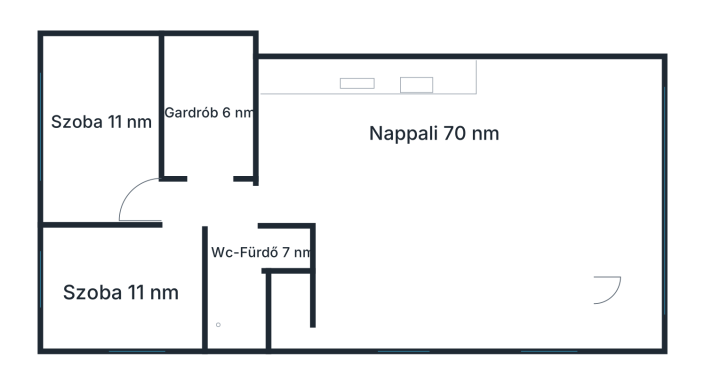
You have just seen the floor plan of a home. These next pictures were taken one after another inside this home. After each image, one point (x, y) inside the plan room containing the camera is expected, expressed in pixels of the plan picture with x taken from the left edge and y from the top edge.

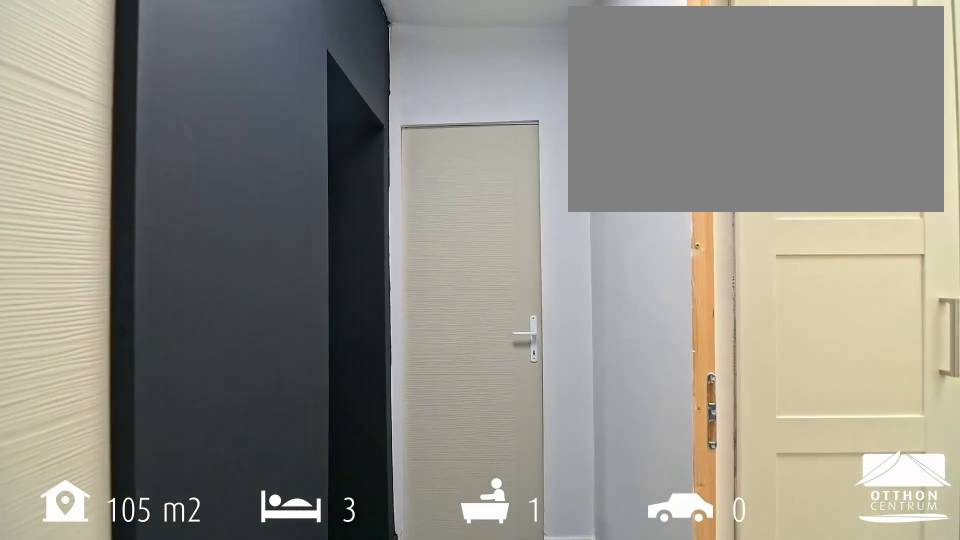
(208, 202)
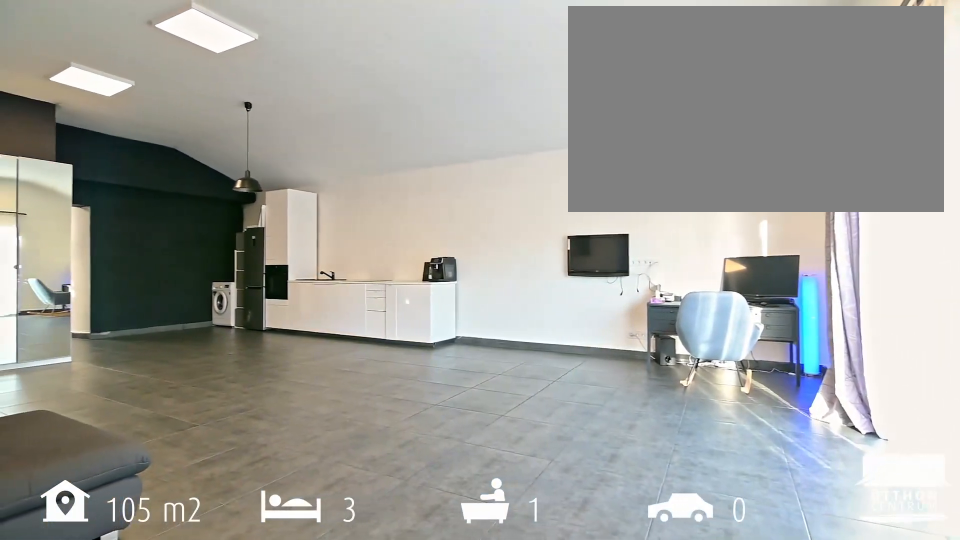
(459, 210)
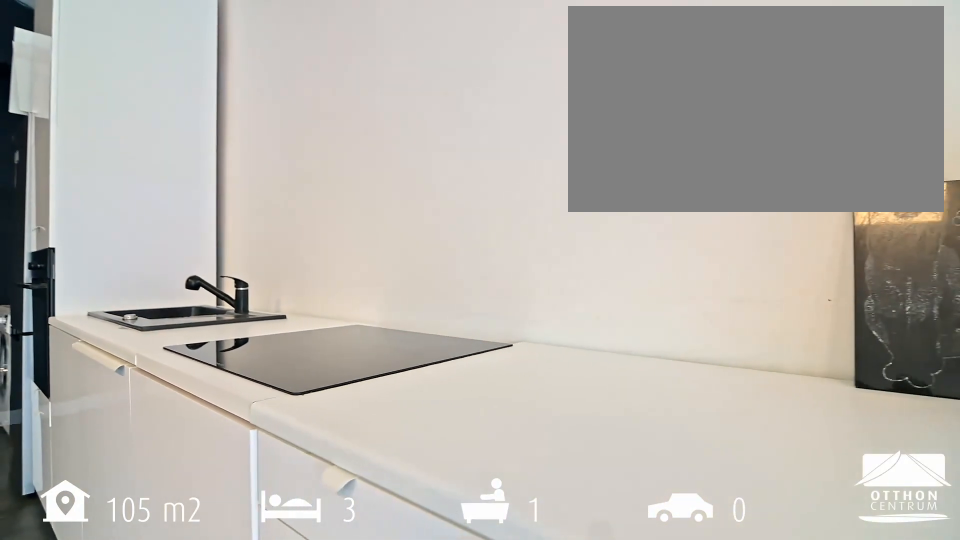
(459, 210)
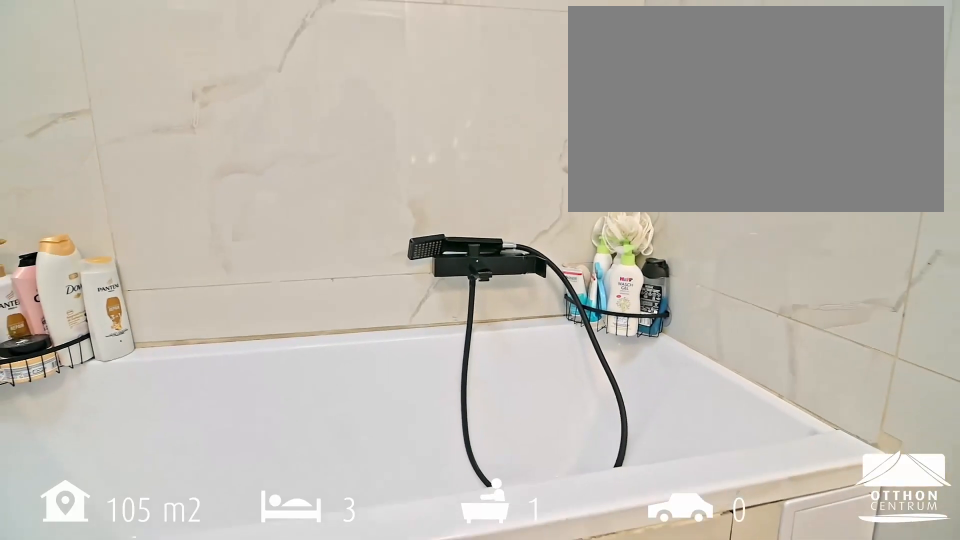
(235, 278)
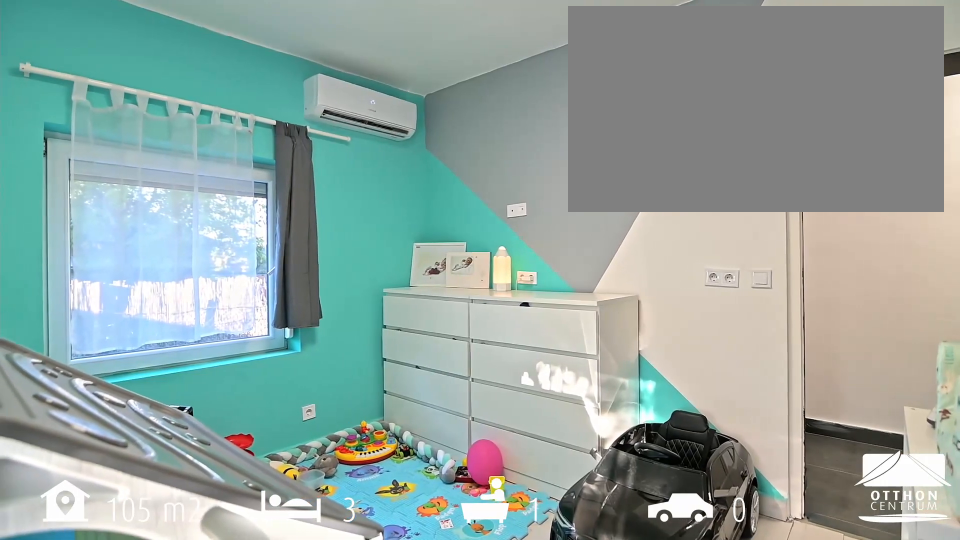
(121, 294)
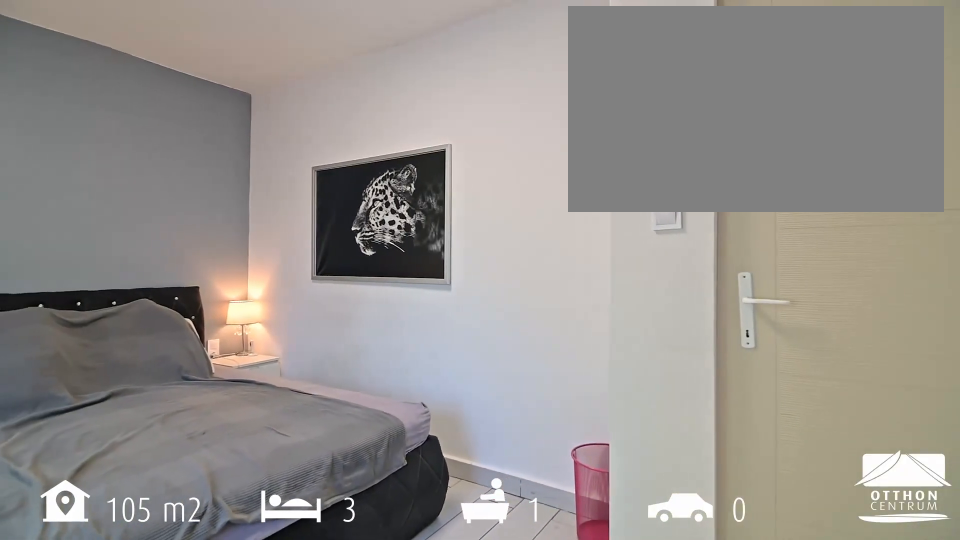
(103, 134)
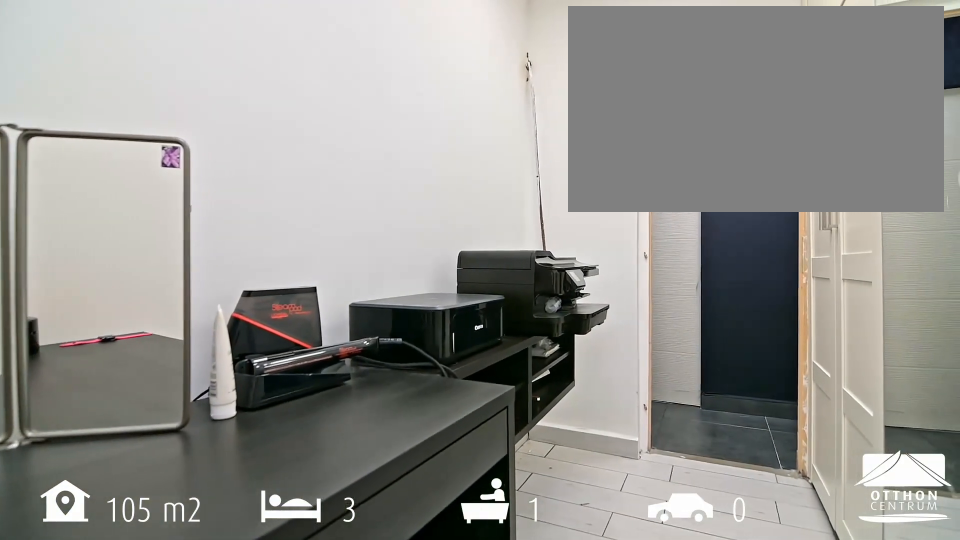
(206, 113)
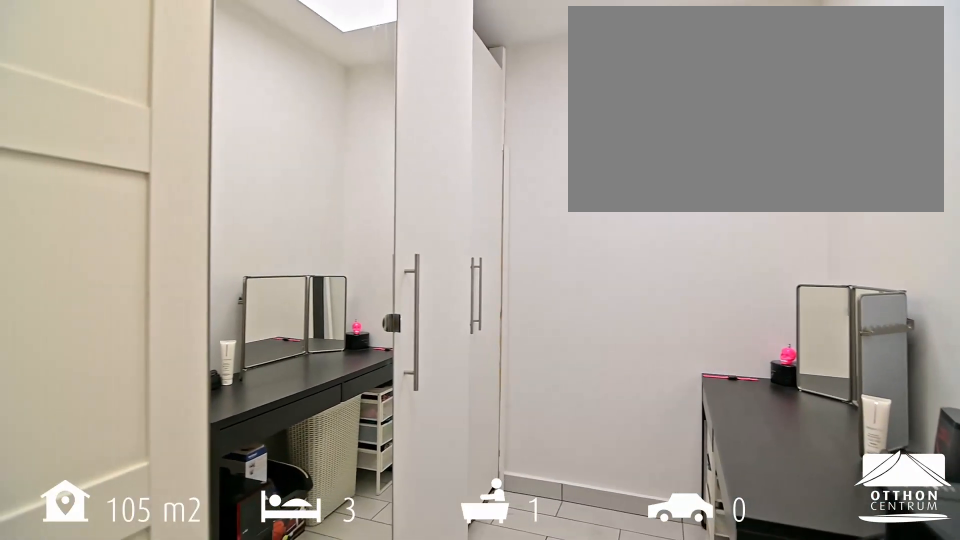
(207, 113)
